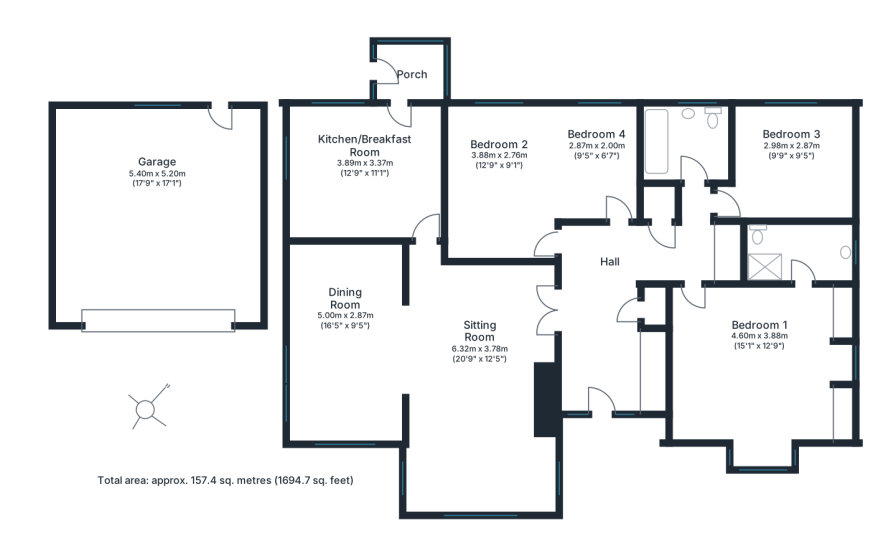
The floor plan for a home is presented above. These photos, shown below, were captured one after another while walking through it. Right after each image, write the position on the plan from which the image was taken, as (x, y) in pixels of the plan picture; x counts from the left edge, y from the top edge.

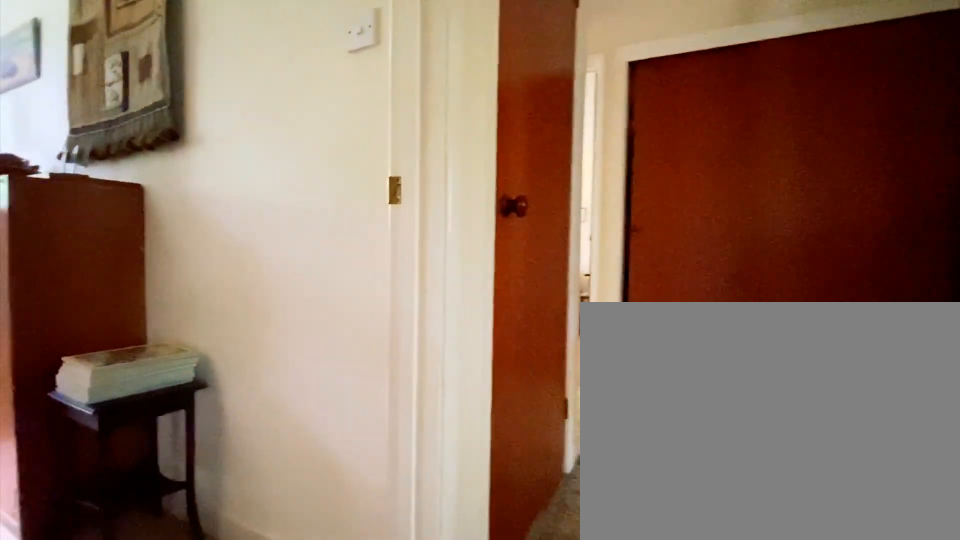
(599, 244)
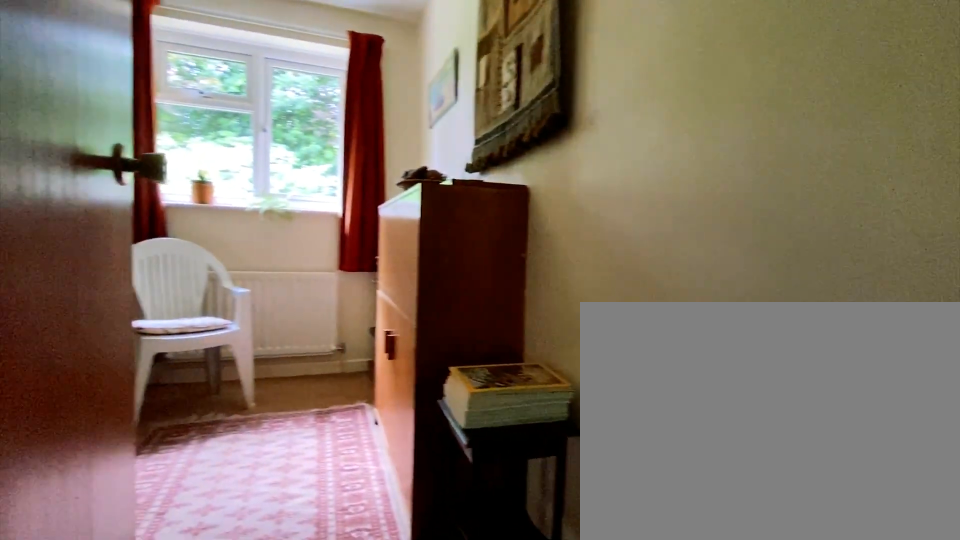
(615, 236)
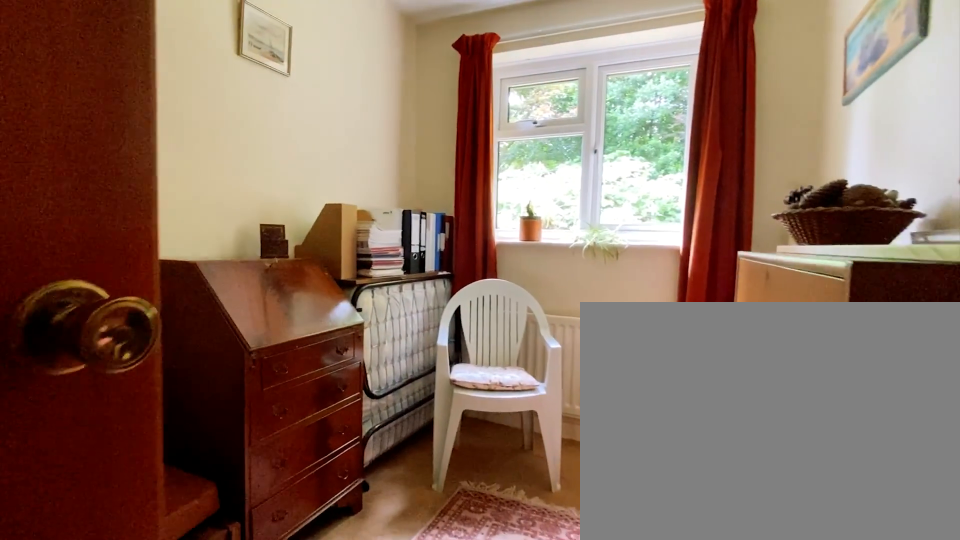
(598, 186)
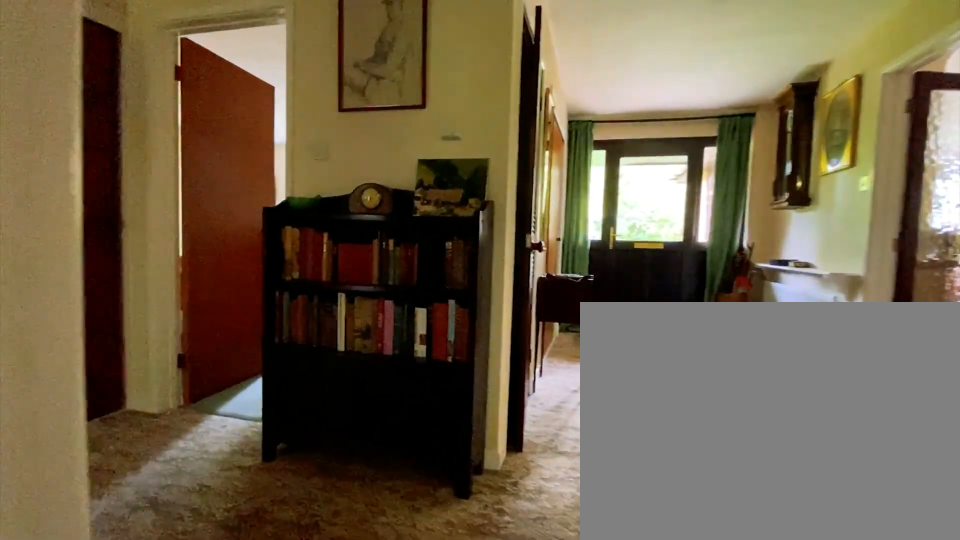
(609, 221)
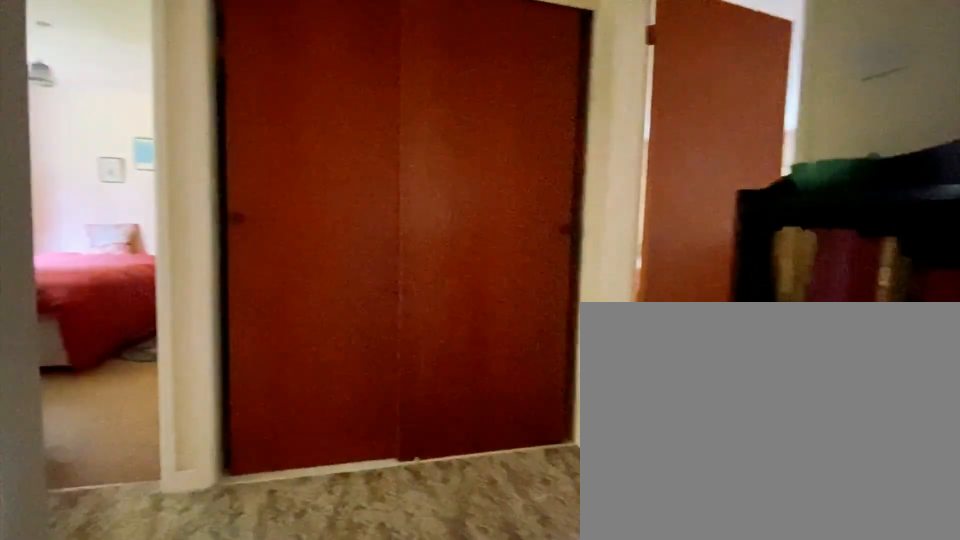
(639, 241)
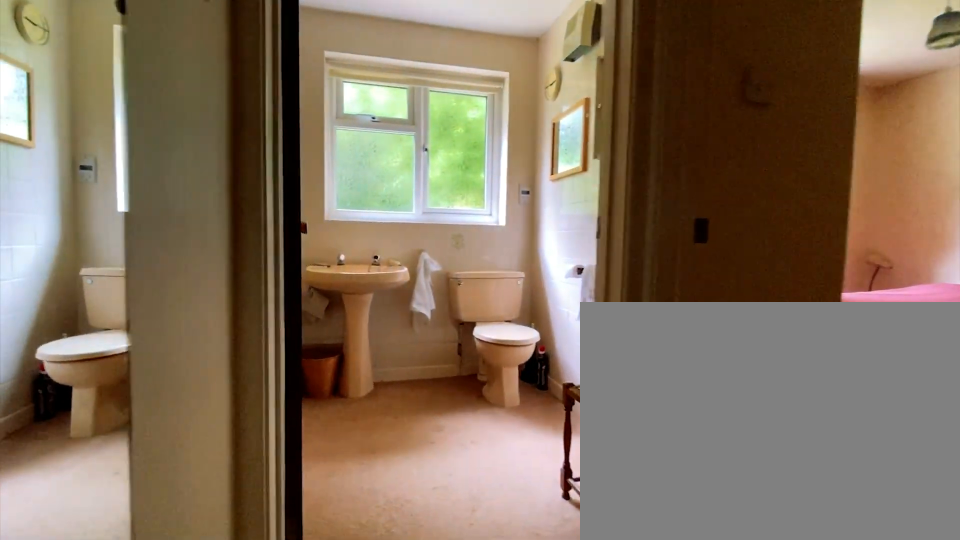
(696, 221)
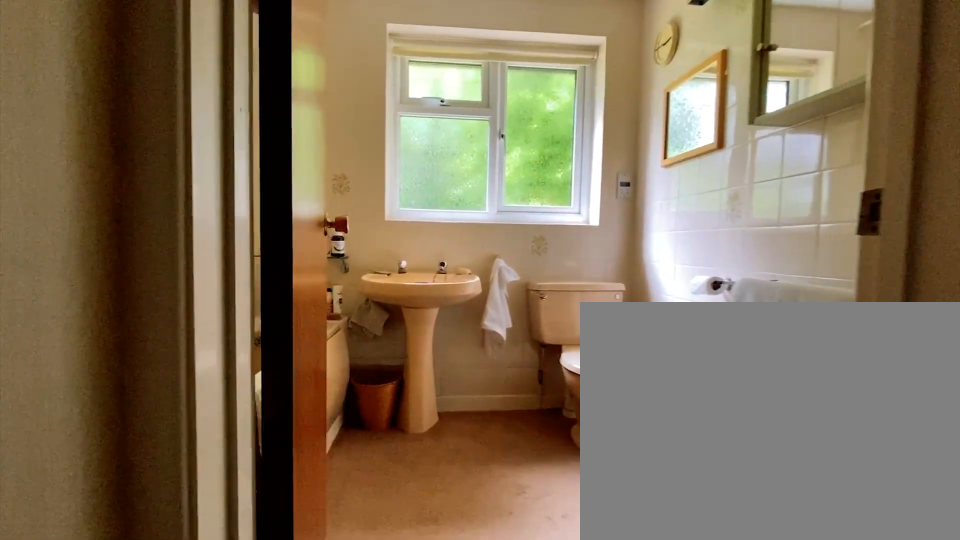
(696, 202)
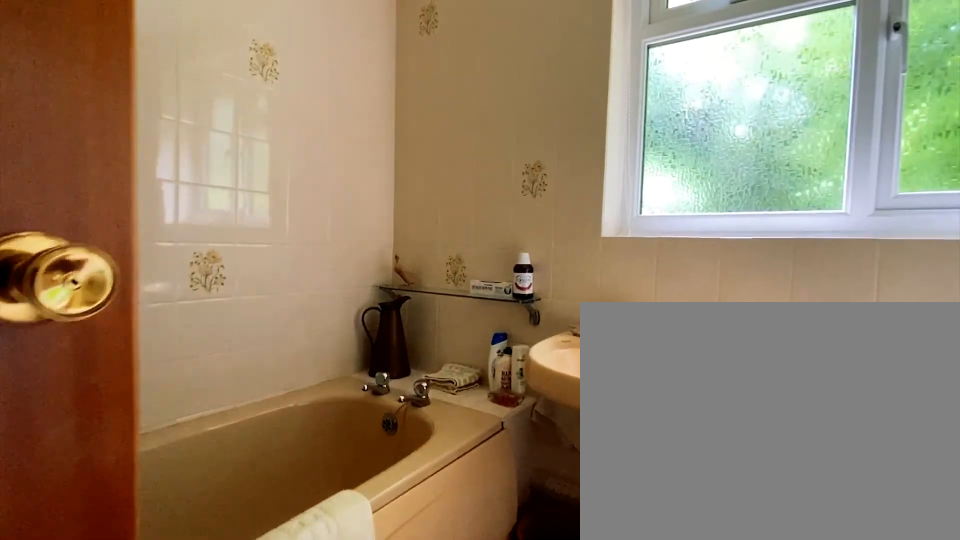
(696, 158)
